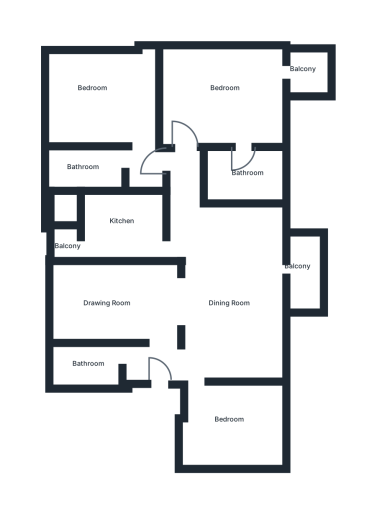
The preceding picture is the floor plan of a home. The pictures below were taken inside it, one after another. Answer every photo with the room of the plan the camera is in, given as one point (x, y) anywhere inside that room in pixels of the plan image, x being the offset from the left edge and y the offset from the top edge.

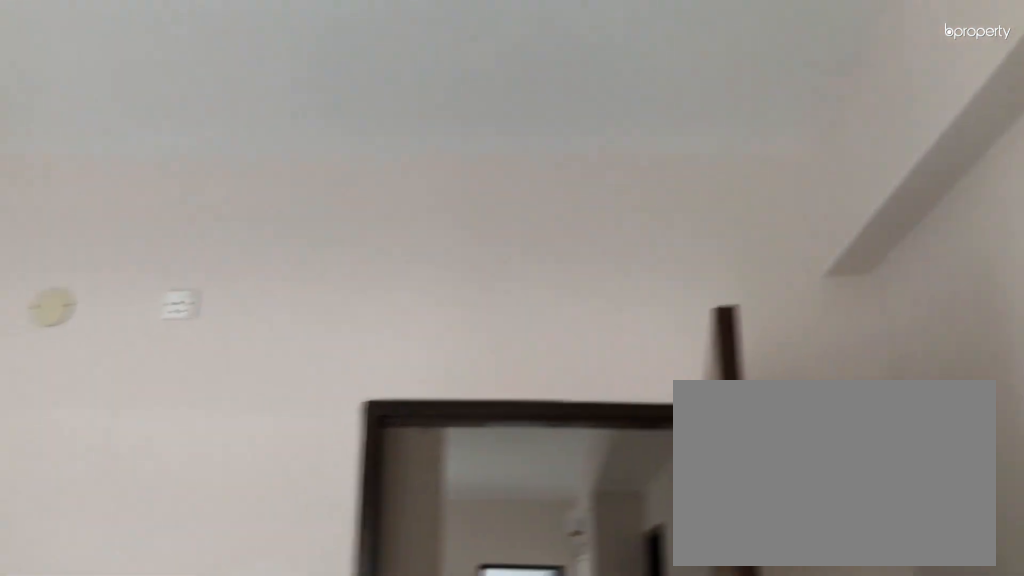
(231, 89)
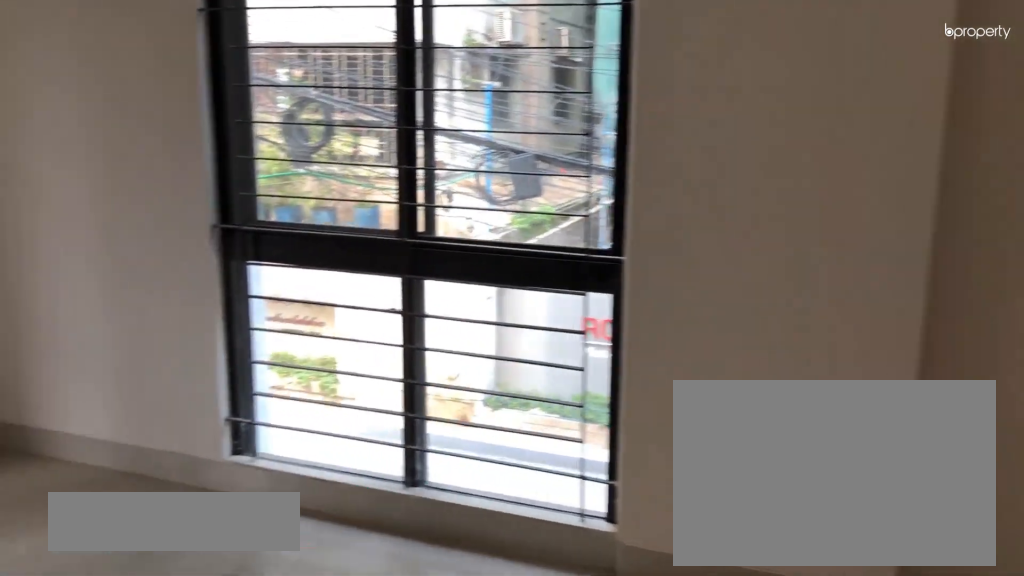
(114, 103)
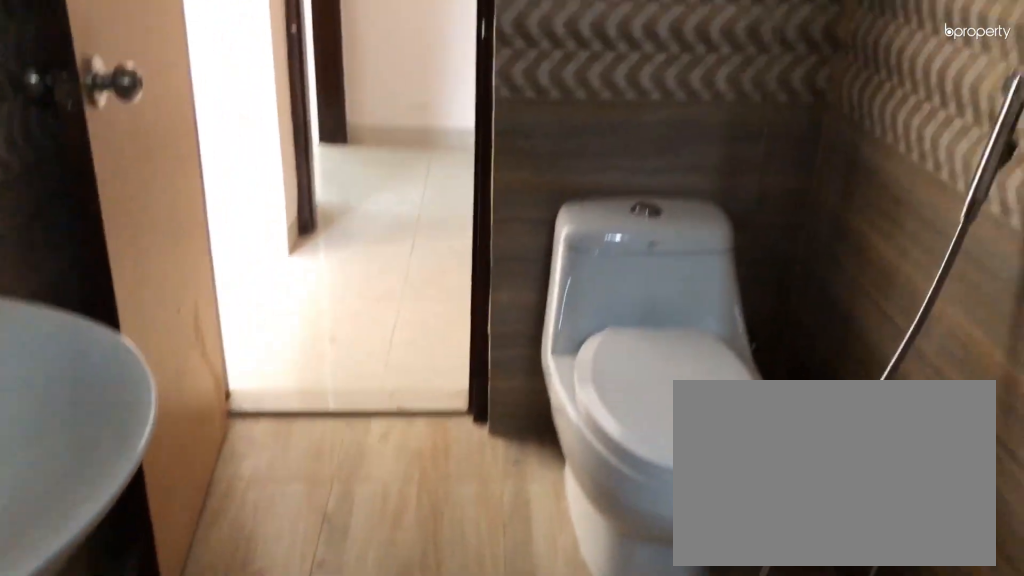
(92, 166)
